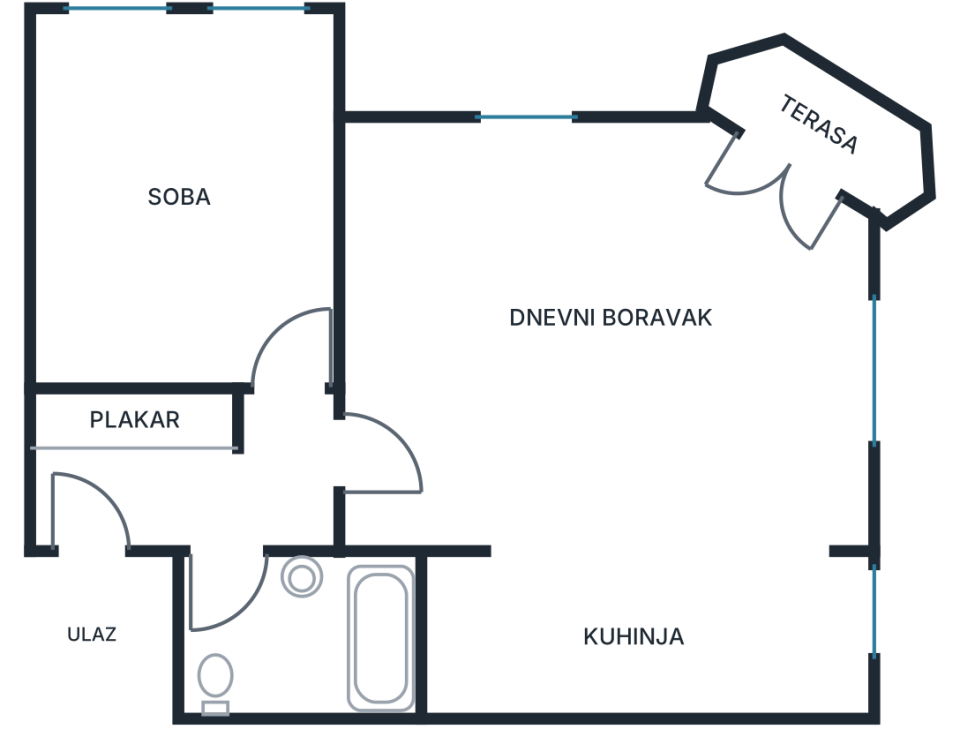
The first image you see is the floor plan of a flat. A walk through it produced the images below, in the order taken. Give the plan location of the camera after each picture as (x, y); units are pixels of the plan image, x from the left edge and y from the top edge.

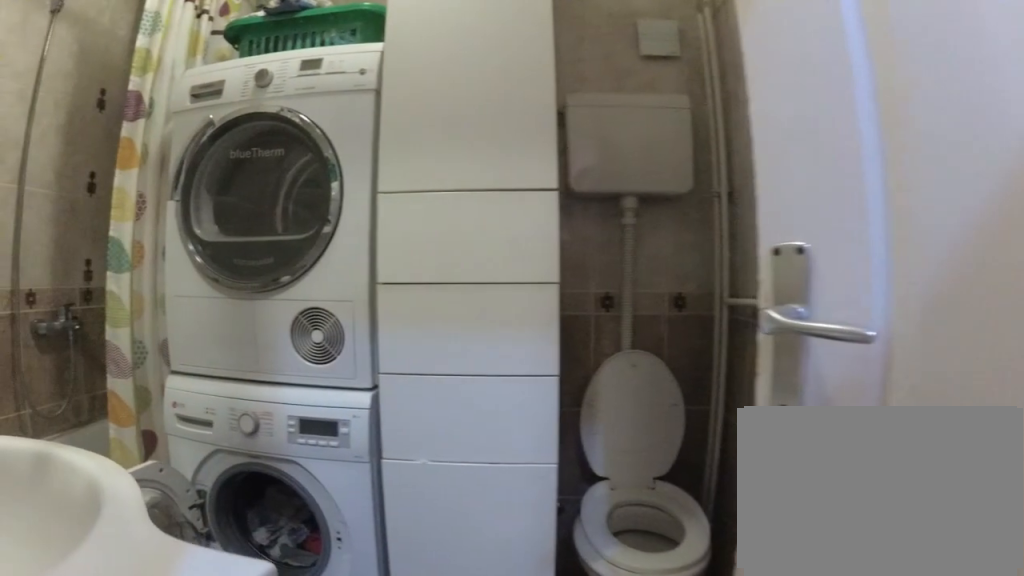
(238, 523)
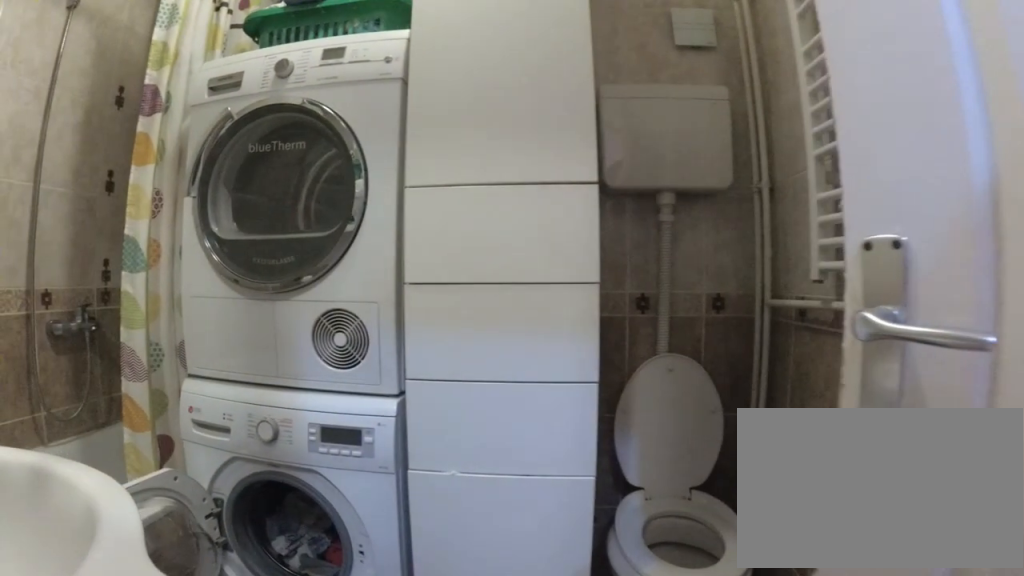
(237, 530)
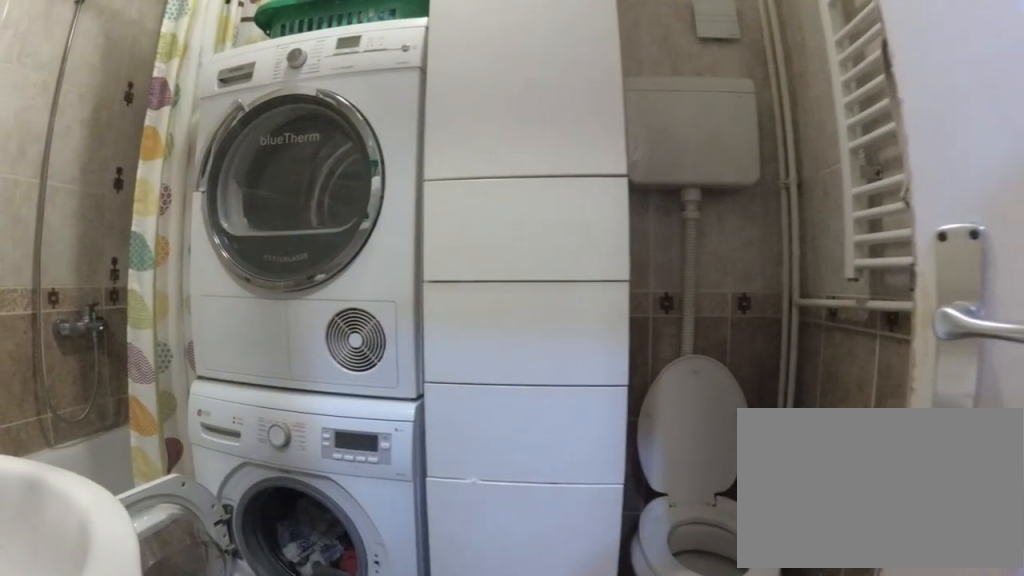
(235, 537)
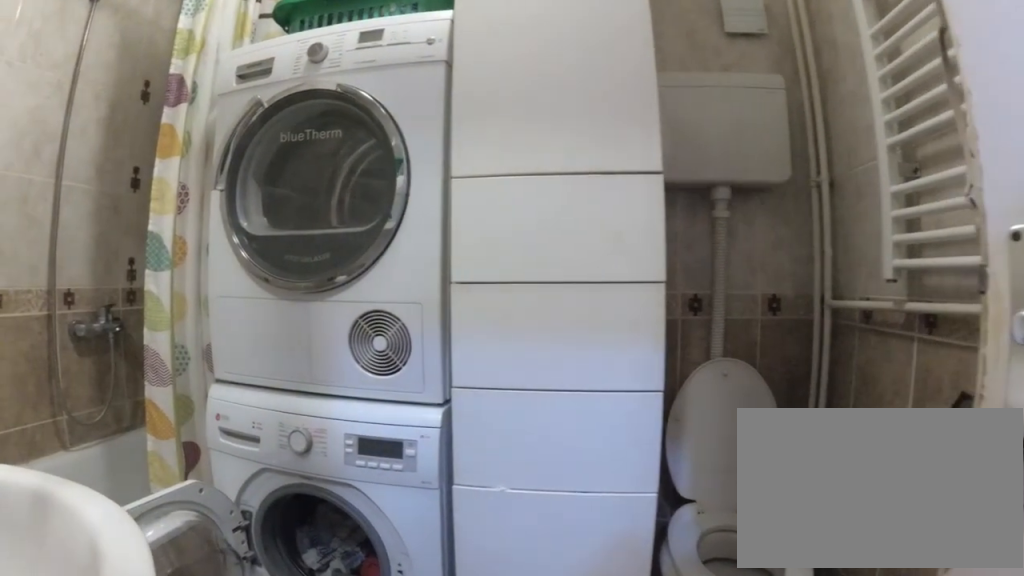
(232, 545)
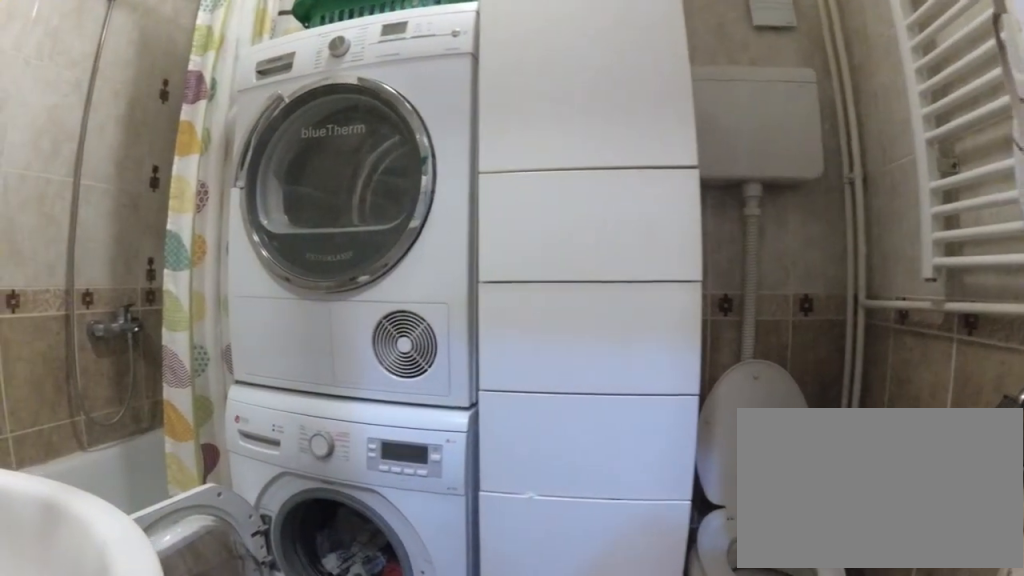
(230, 552)
